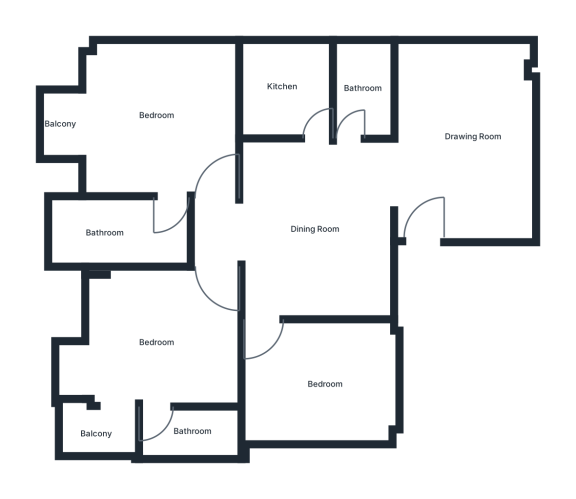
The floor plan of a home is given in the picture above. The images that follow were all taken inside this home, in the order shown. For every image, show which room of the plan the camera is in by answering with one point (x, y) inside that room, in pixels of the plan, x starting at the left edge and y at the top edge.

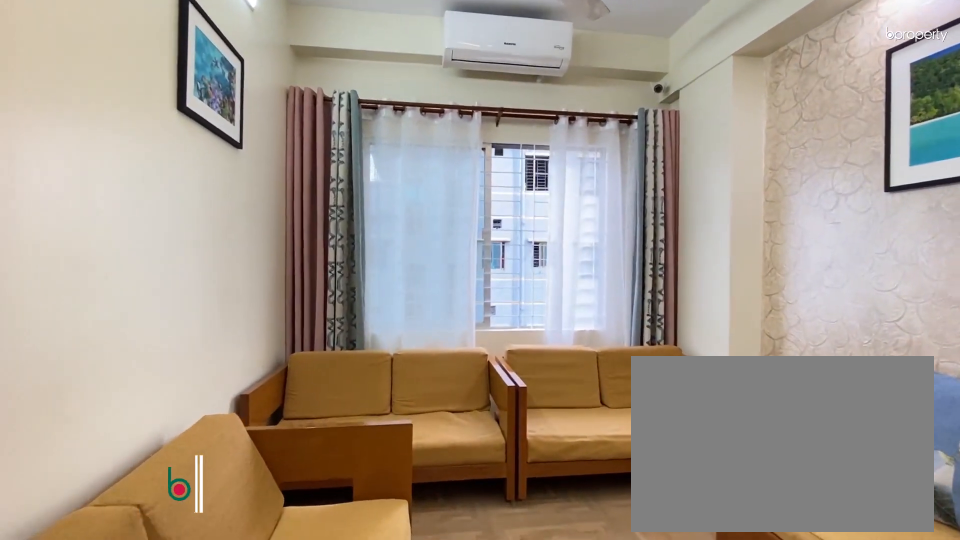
(454, 129)
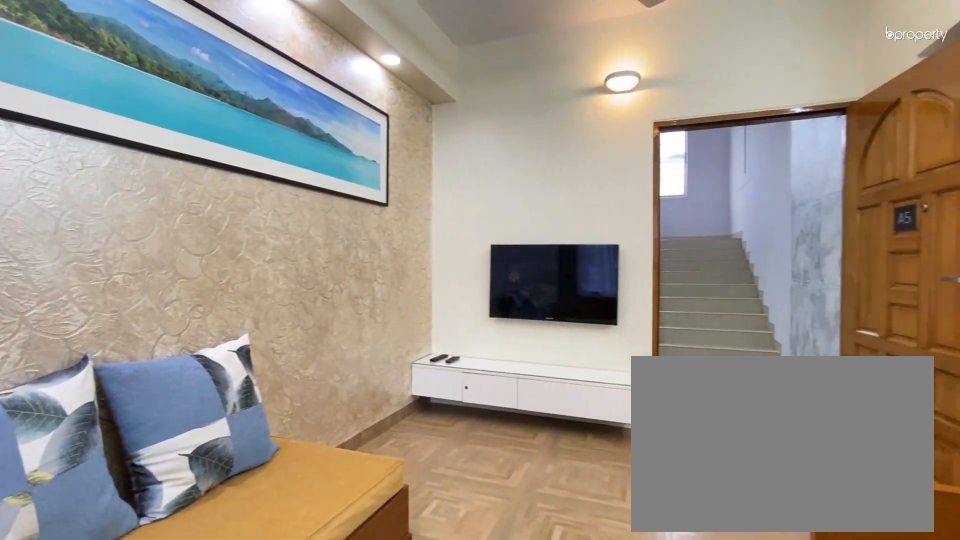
(455, 135)
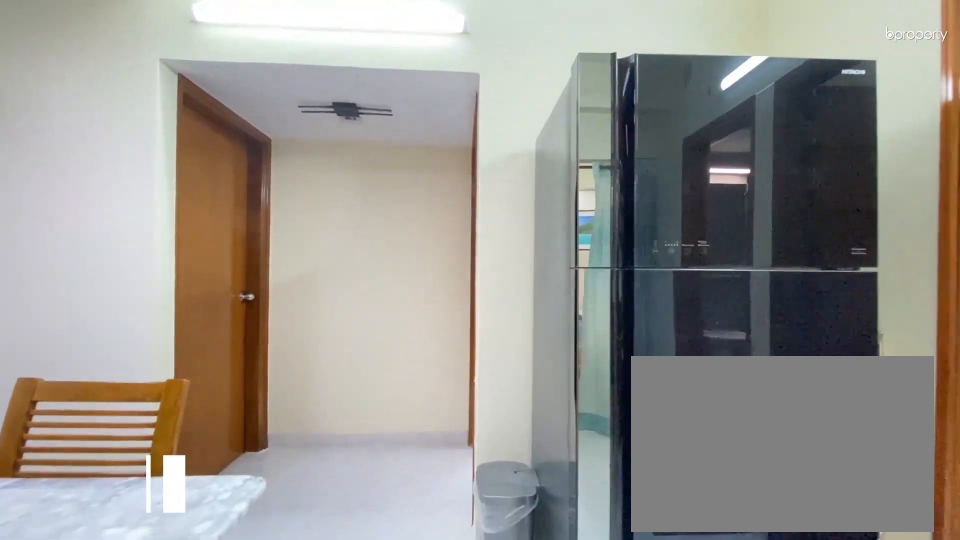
(322, 231)
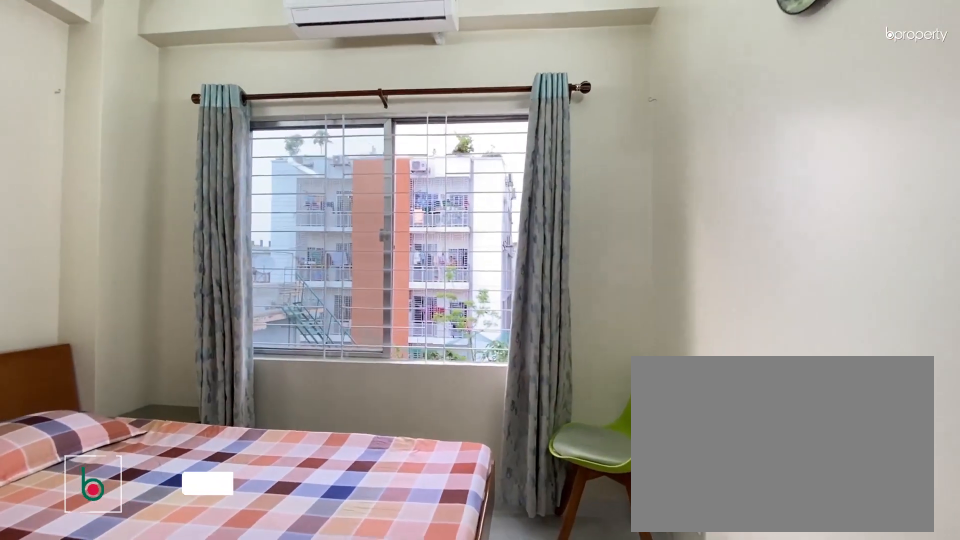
(332, 390)
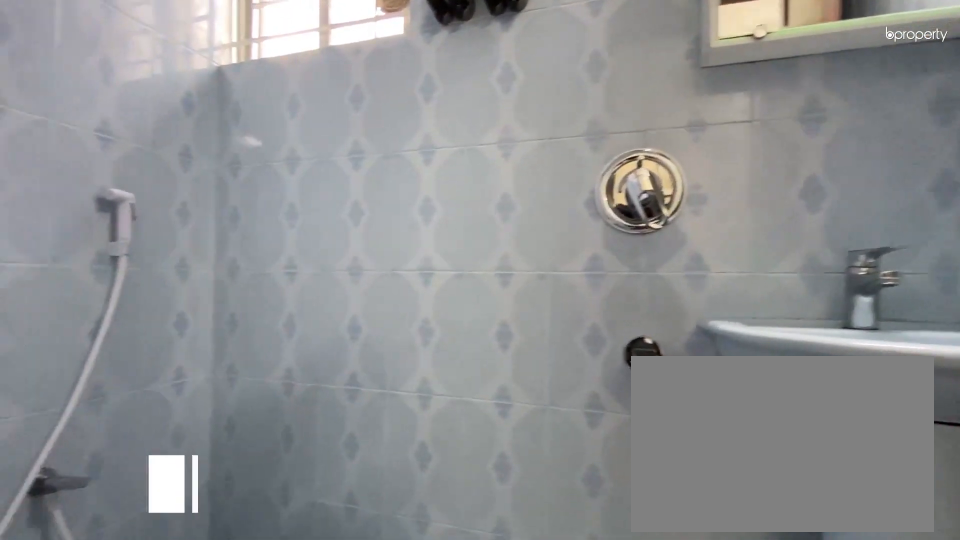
(180, 431)
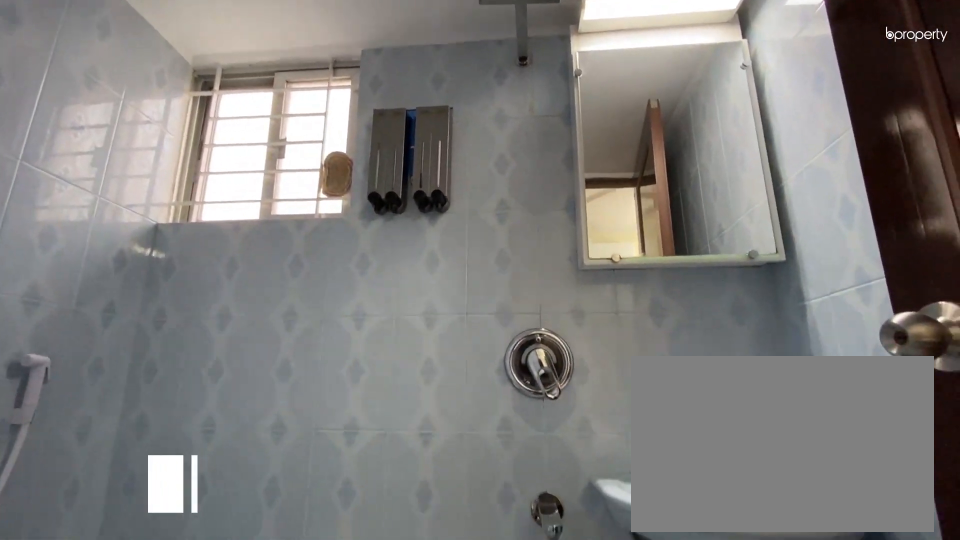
(180, 431)
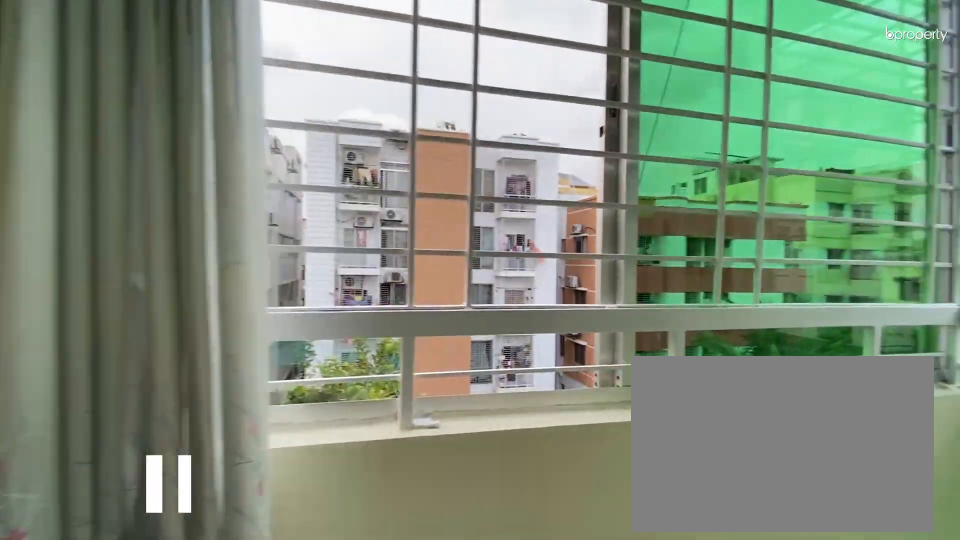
(93, 434)
